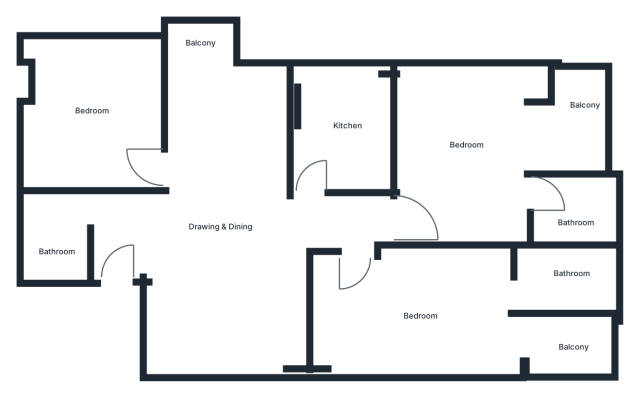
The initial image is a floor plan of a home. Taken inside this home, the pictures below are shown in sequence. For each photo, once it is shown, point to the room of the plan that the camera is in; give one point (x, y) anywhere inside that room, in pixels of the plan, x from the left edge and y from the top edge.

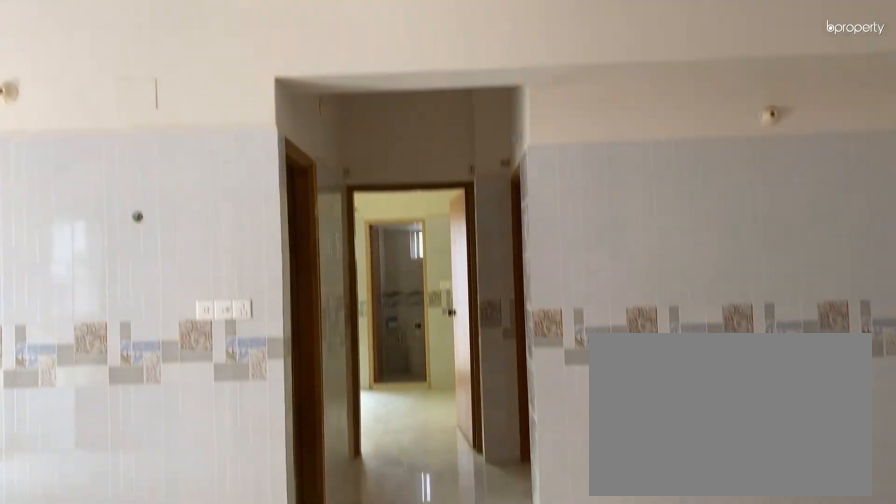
(217, 231)
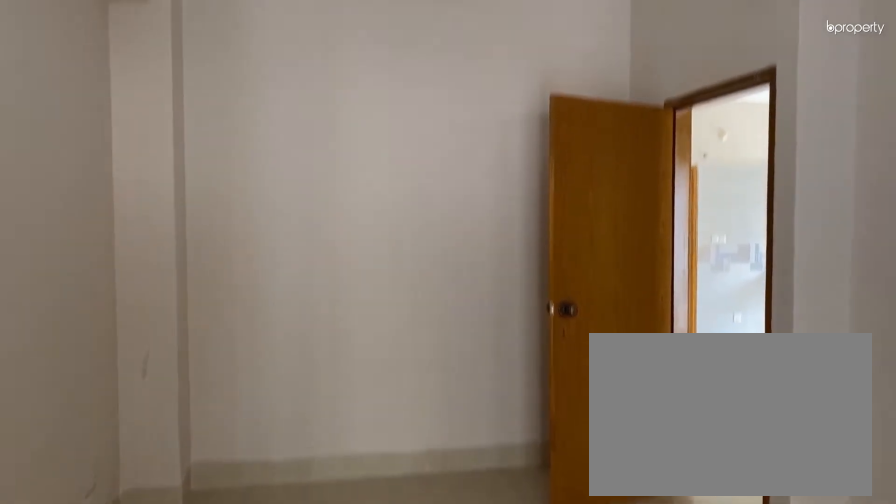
(448, 313)
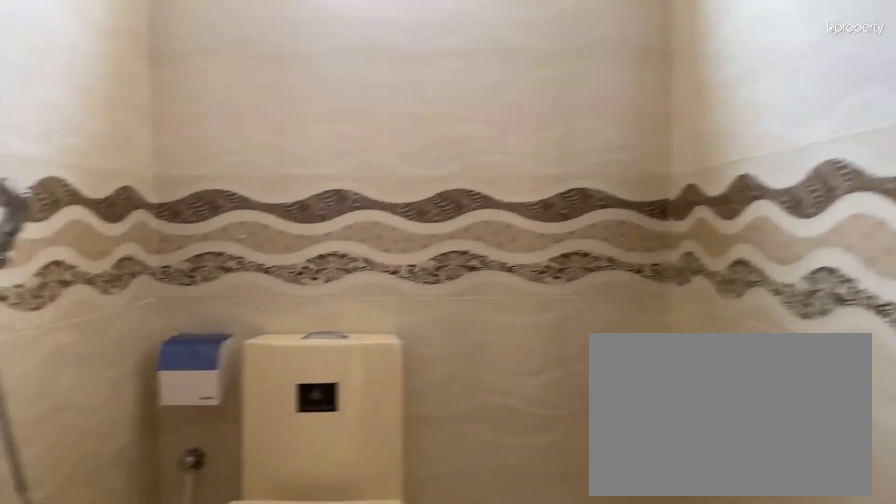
(556, 281)
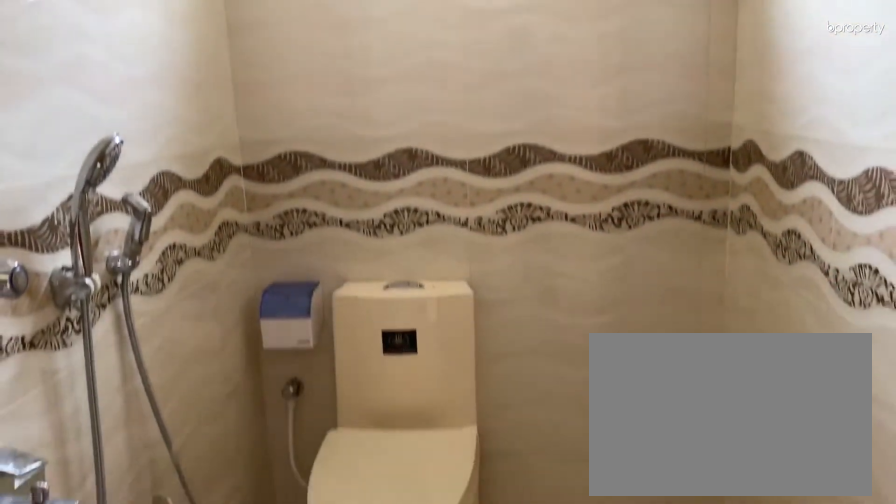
(556, 281)
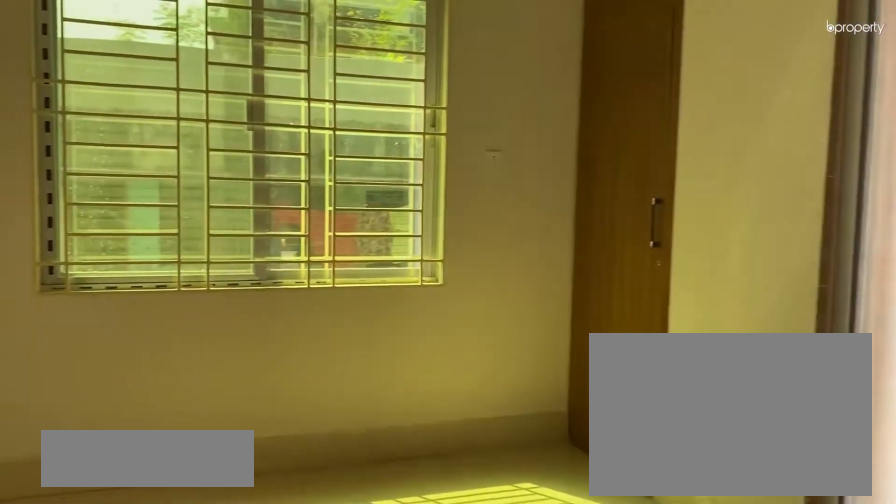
(478, 163)
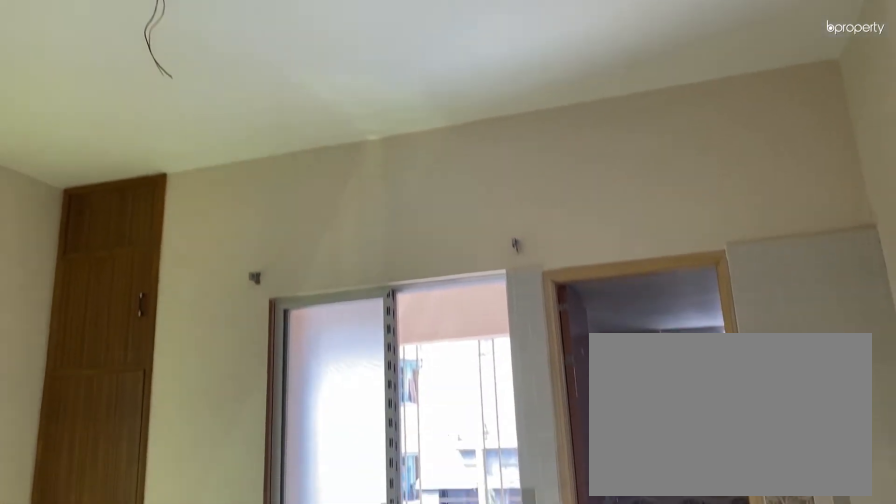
(478, 163)
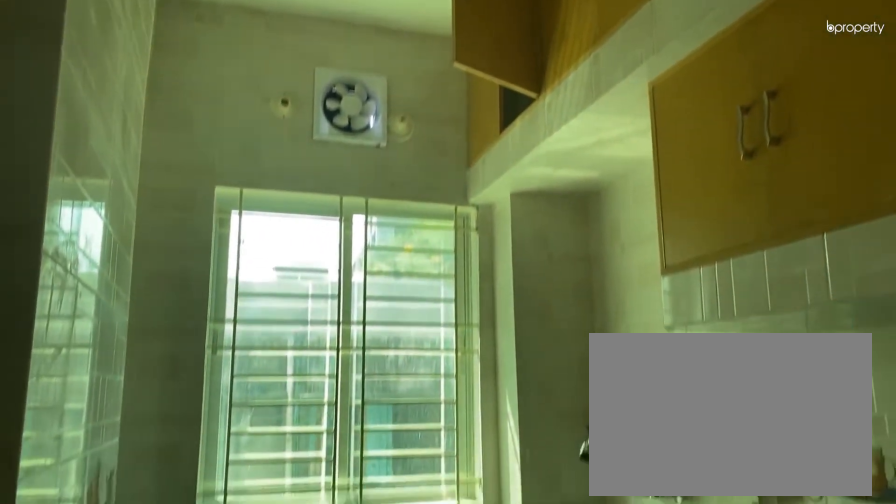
(344, 133)
